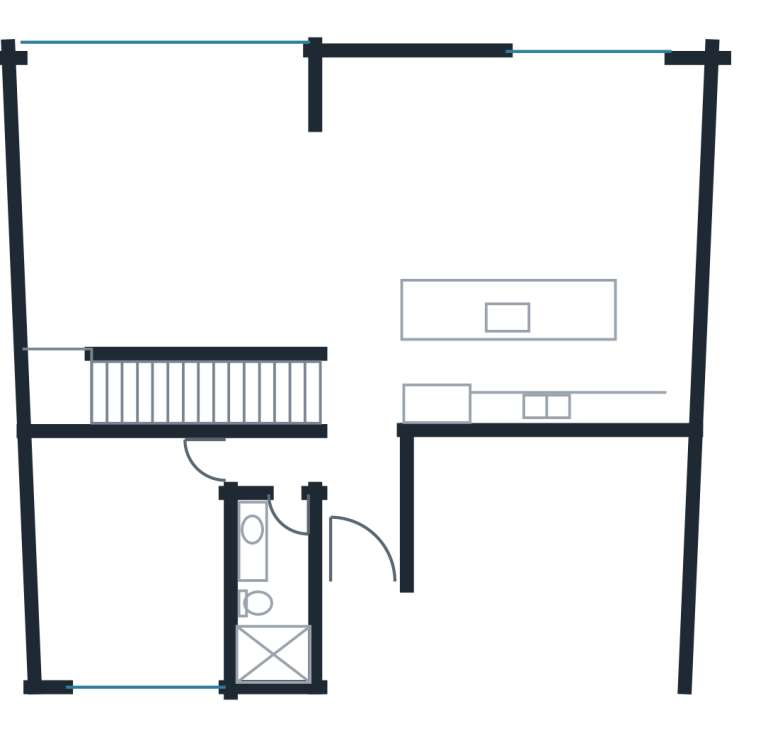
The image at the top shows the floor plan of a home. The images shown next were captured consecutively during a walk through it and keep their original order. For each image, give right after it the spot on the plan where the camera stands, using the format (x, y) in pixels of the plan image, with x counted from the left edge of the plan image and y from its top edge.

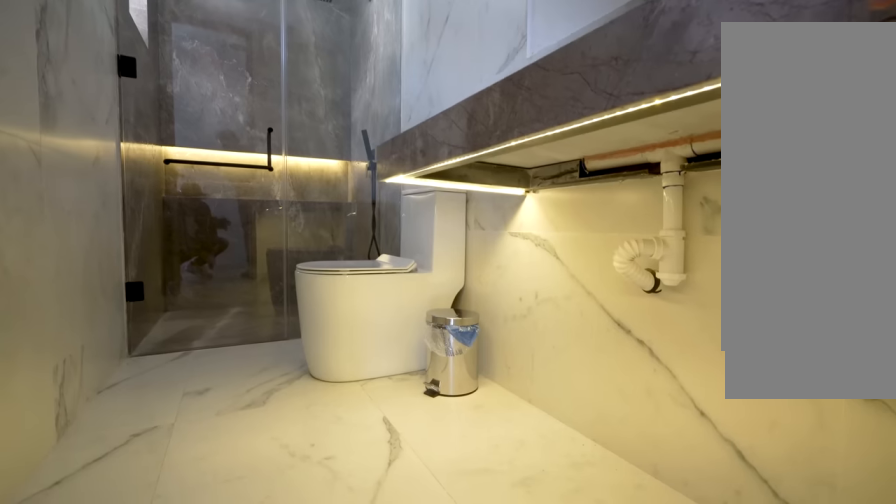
(285, 523)
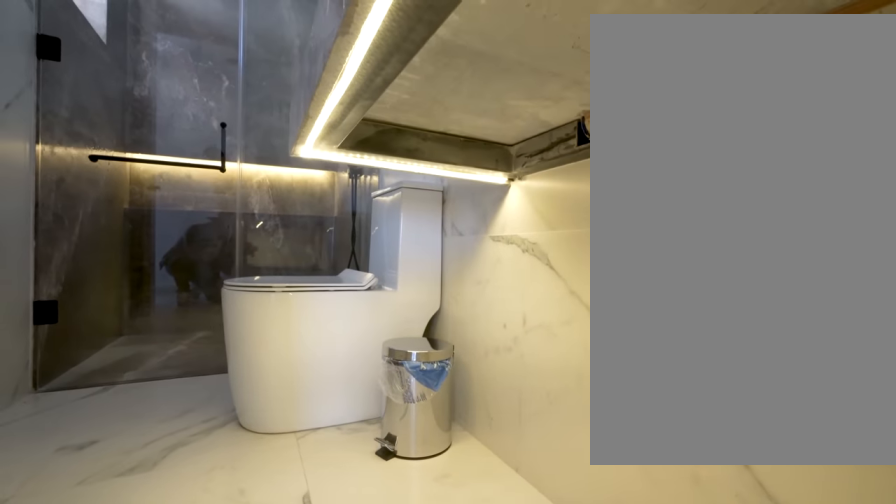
(285, 522)
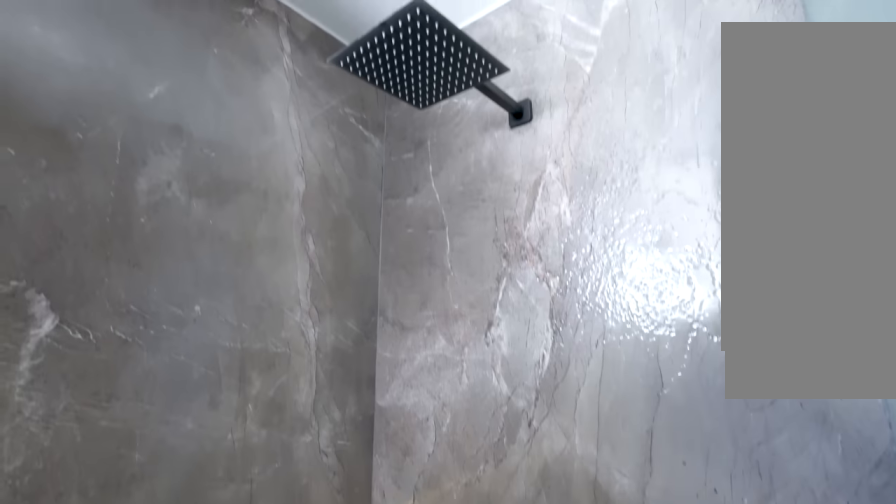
(273, 630)
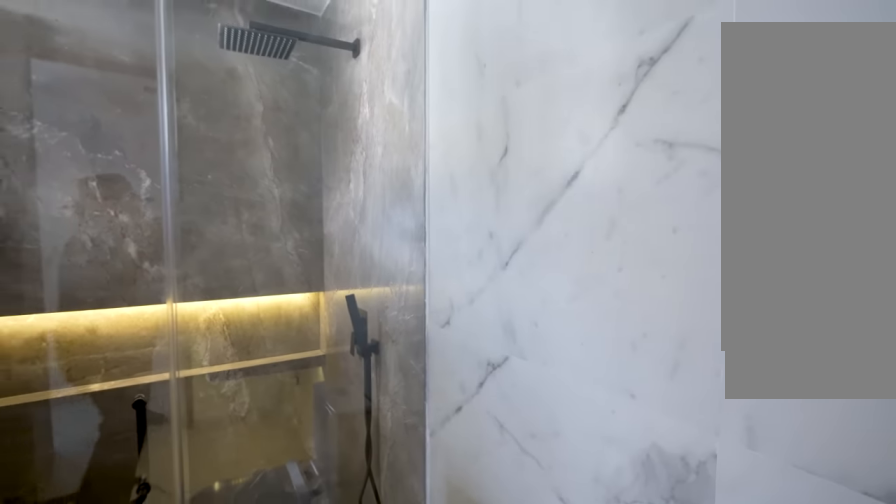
(288, 611)
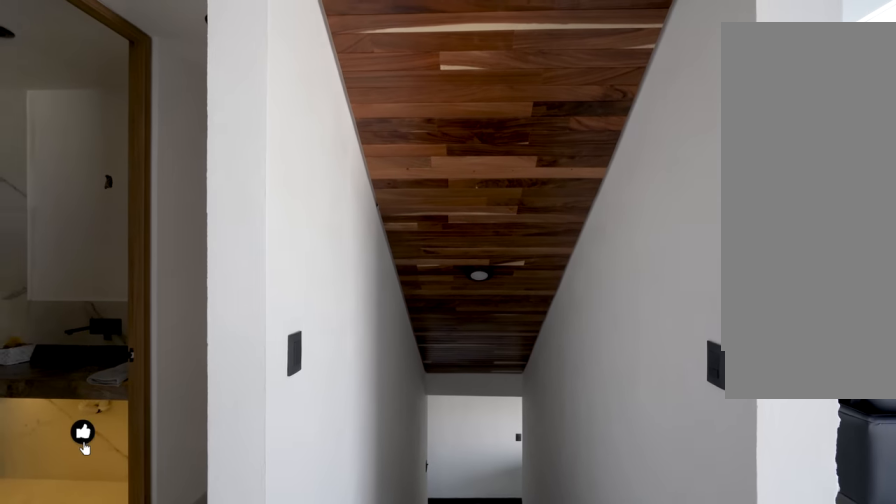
(331, 409)
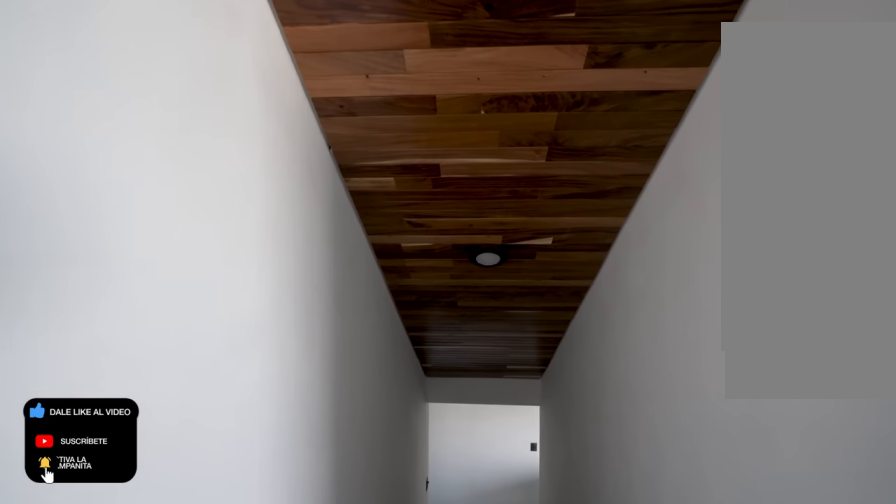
(331, 397)
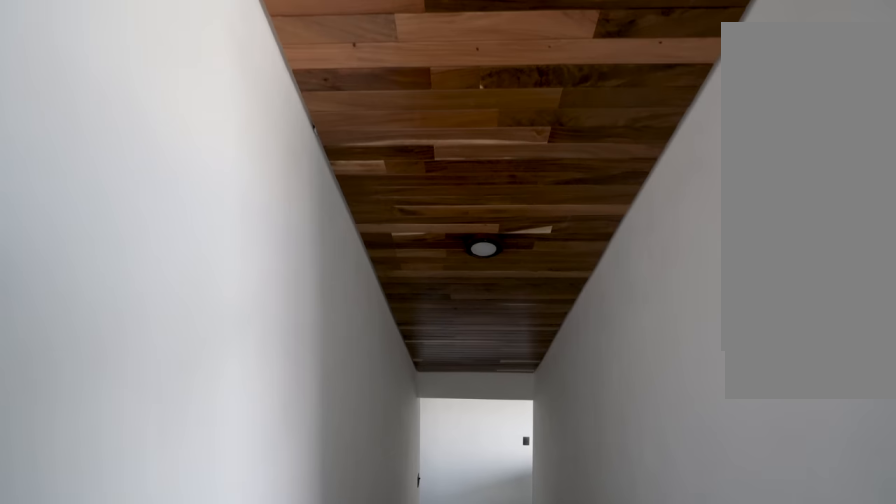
(318, 392)
